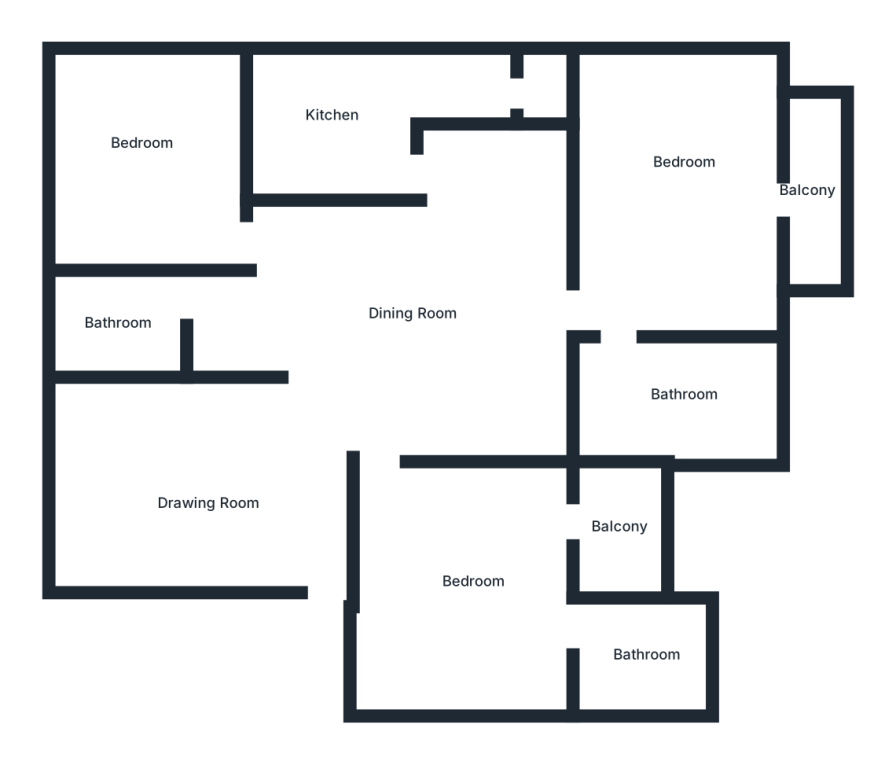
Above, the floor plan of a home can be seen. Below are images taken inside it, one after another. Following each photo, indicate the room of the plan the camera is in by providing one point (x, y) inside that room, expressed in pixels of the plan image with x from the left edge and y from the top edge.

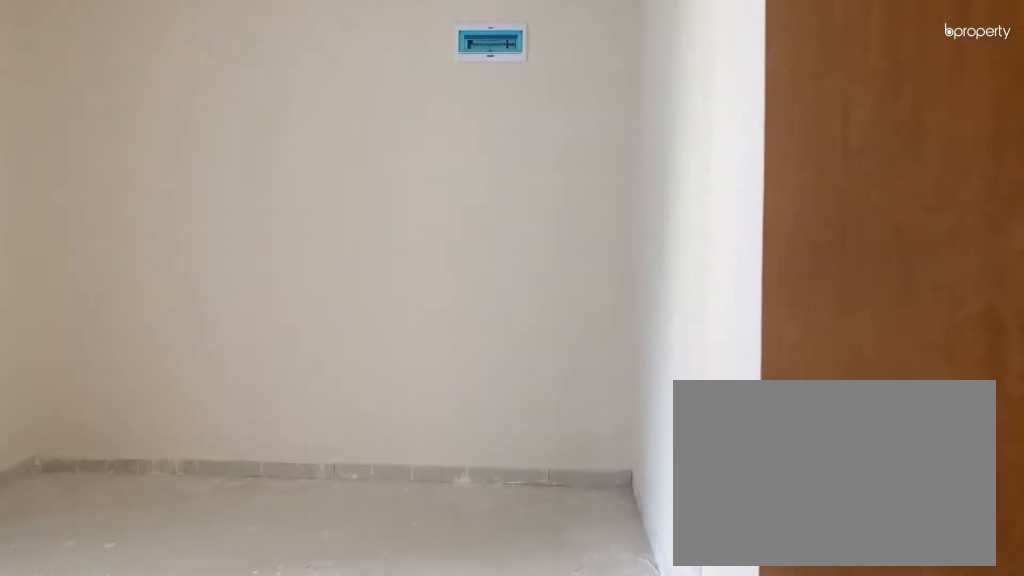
(413, 490)
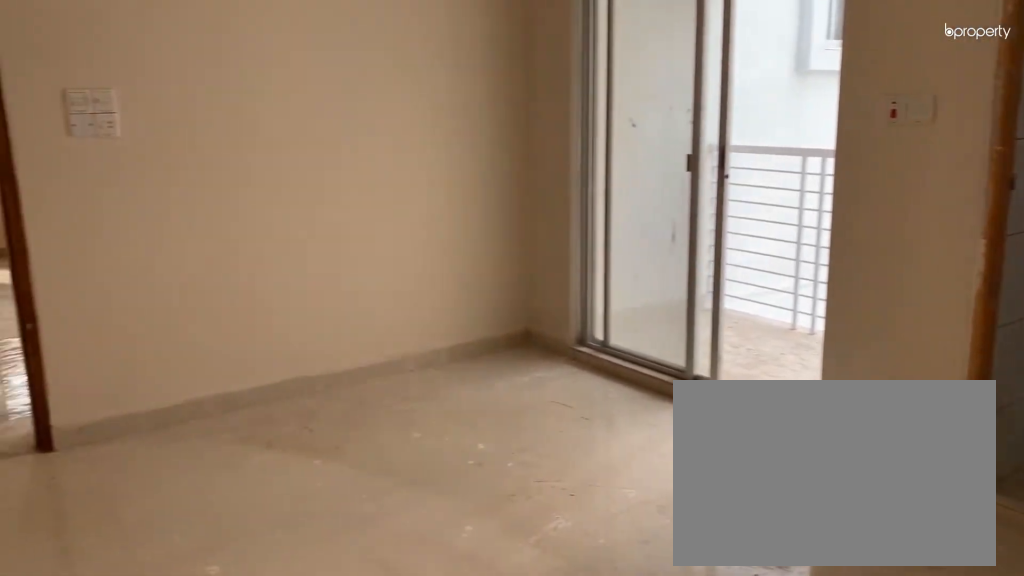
(503, 561)
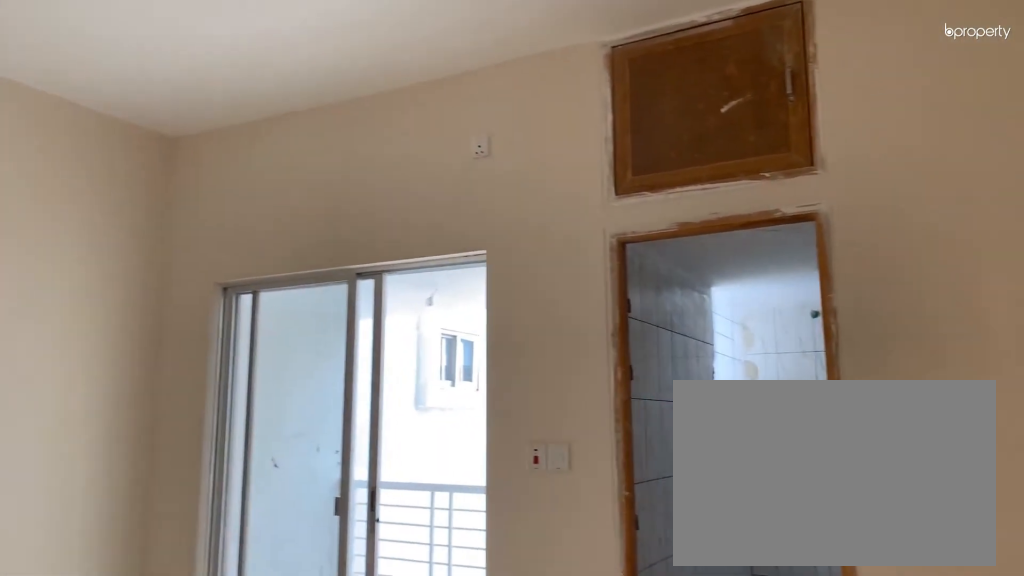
(503, 561)
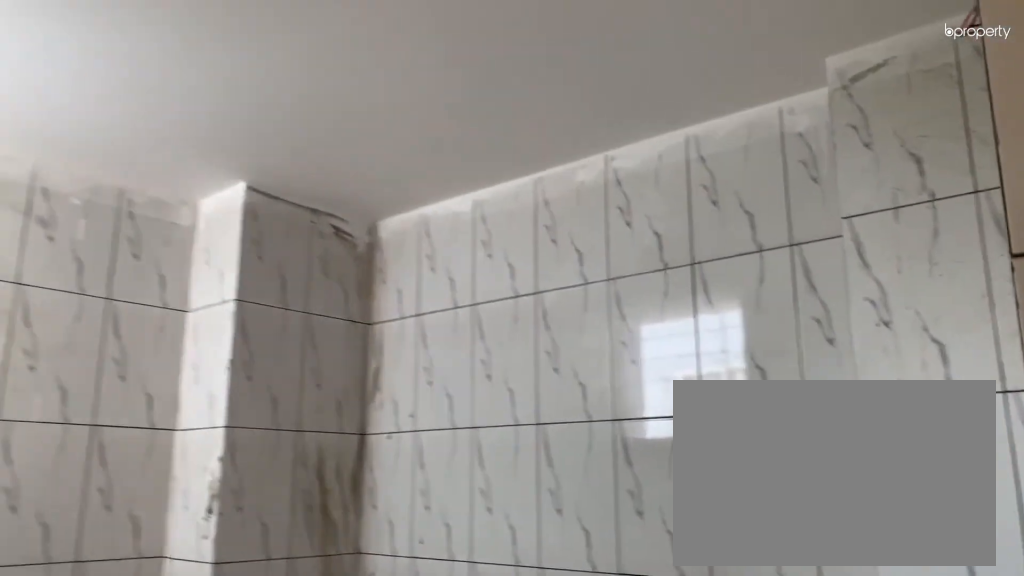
(647, 651)
